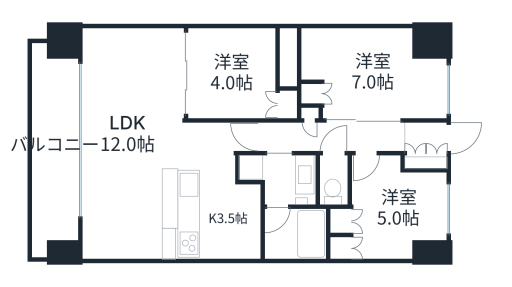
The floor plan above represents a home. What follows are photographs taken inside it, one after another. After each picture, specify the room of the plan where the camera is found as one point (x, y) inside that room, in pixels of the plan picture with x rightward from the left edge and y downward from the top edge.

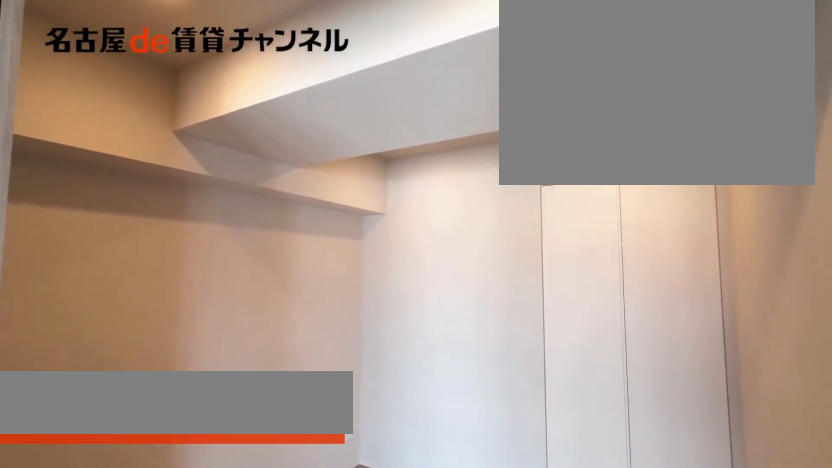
(231, 75)
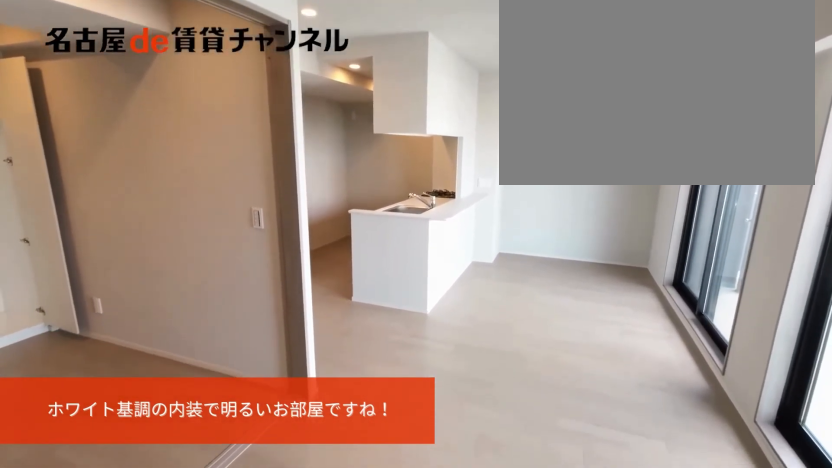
(128, 136)
